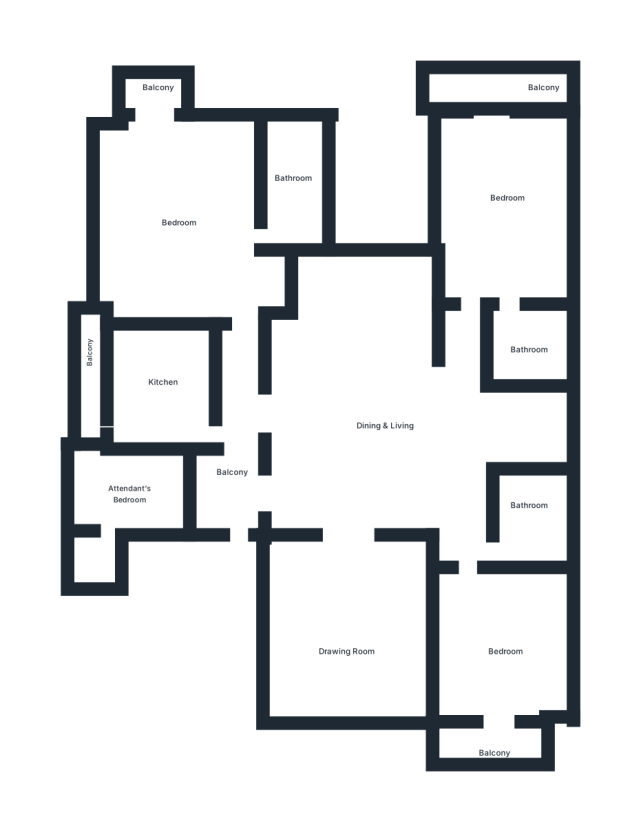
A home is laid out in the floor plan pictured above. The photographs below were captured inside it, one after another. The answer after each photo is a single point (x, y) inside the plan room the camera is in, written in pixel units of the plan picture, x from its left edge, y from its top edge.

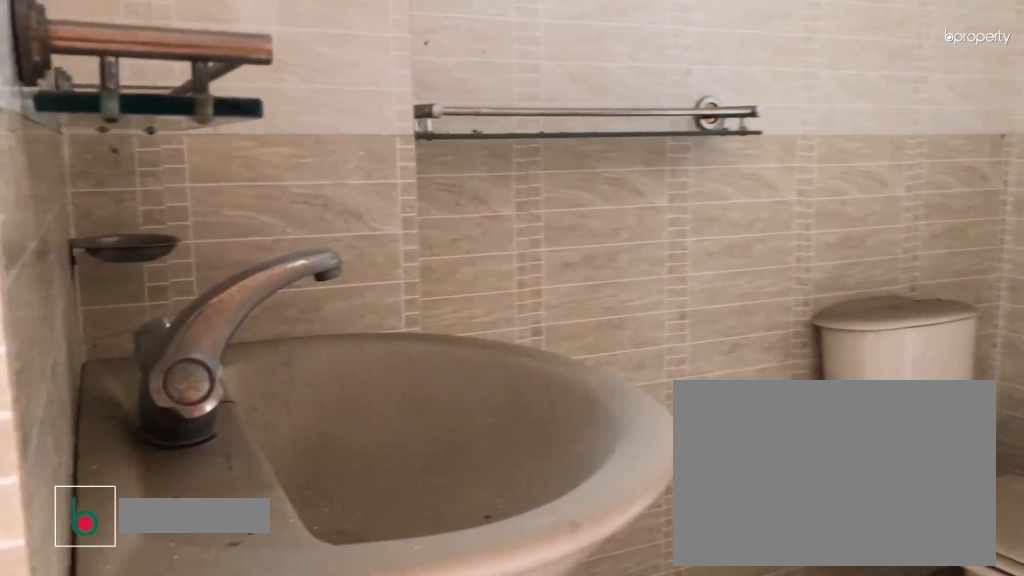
(529, 354)
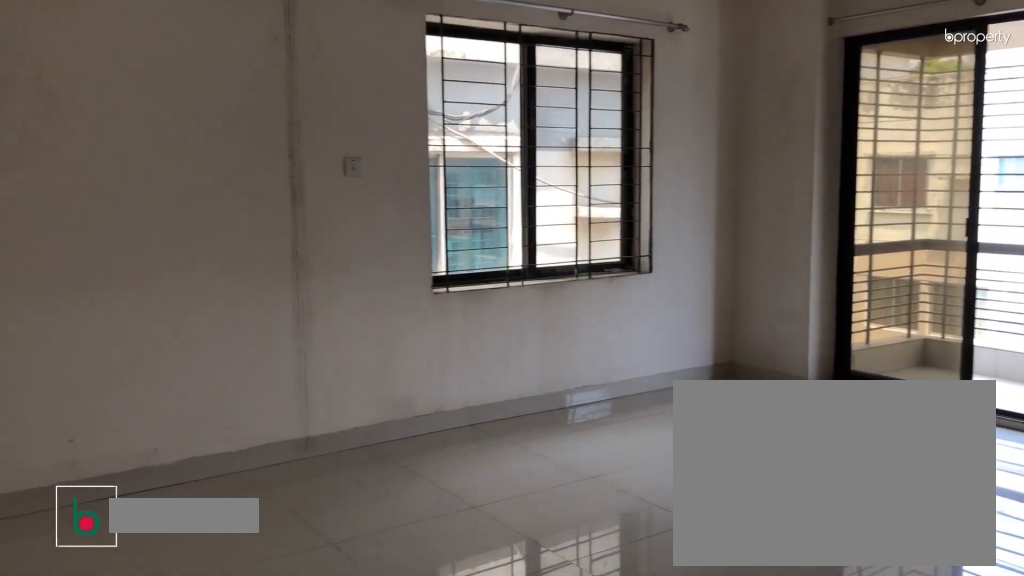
(180, 217)
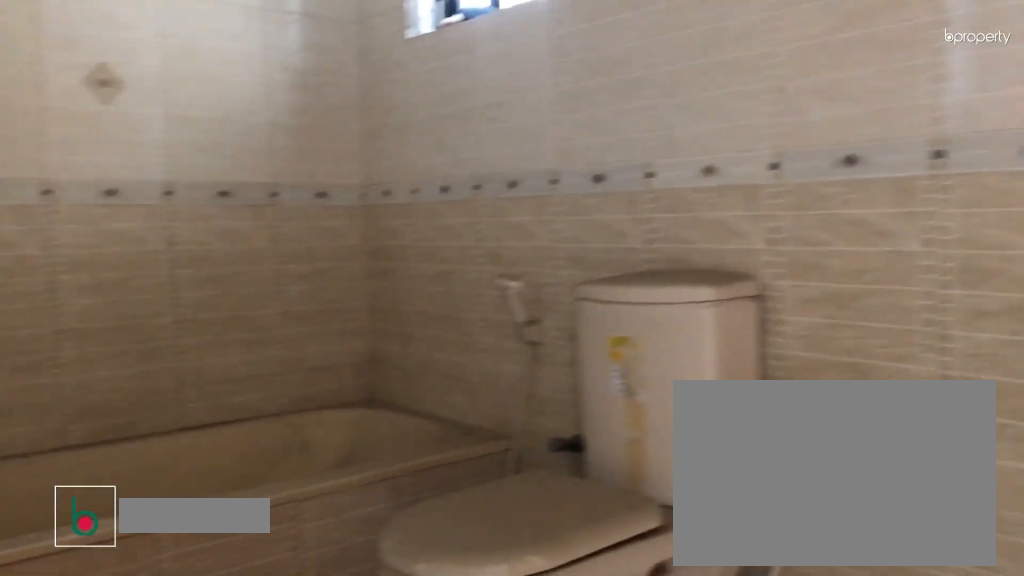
(292, 179)
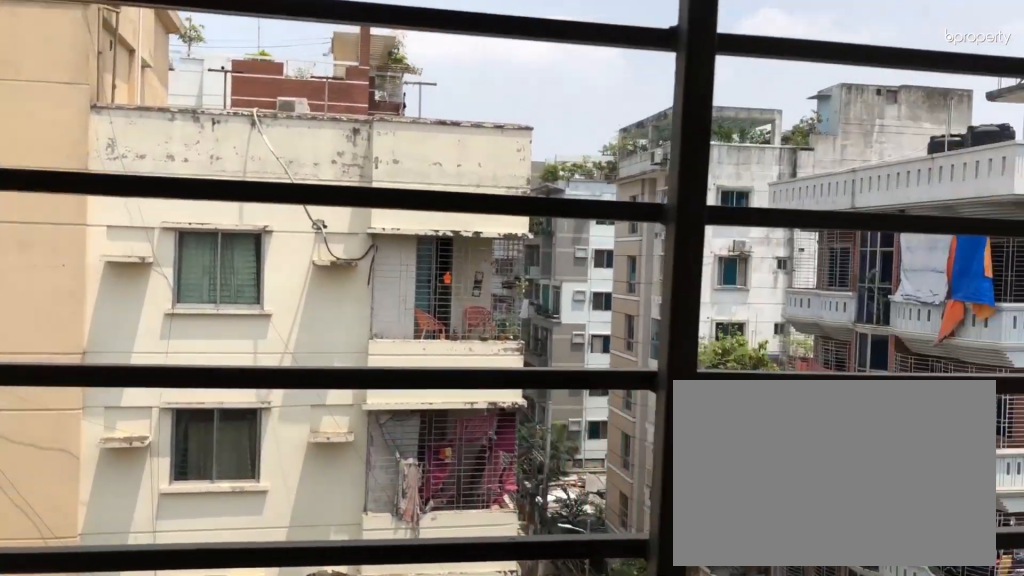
(152, 98)
